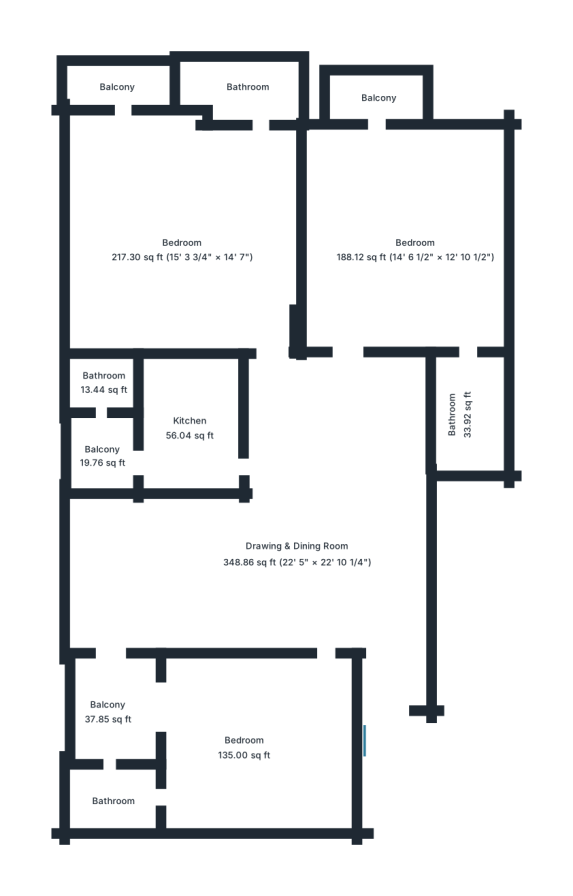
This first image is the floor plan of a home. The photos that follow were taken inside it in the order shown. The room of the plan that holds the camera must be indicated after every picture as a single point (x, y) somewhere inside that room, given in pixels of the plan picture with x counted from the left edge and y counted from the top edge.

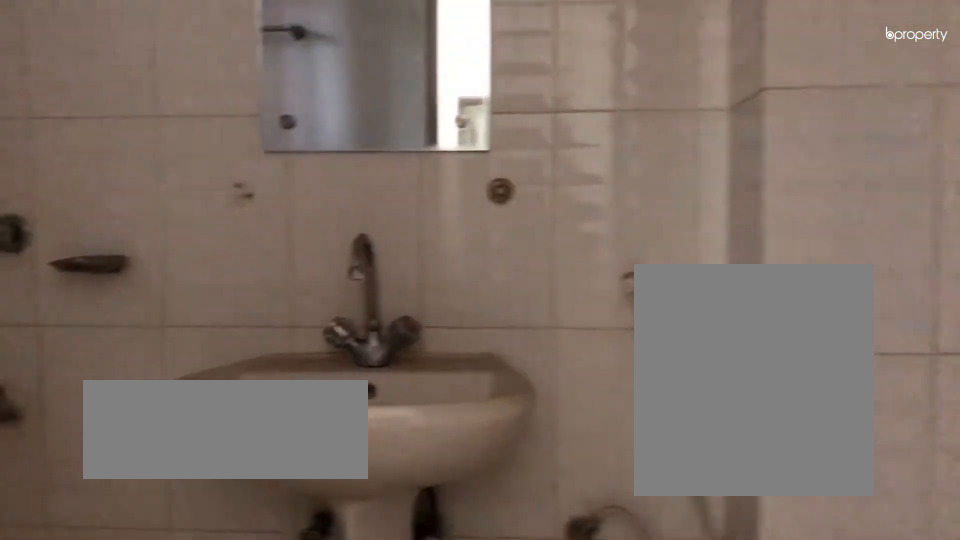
(248, 98)
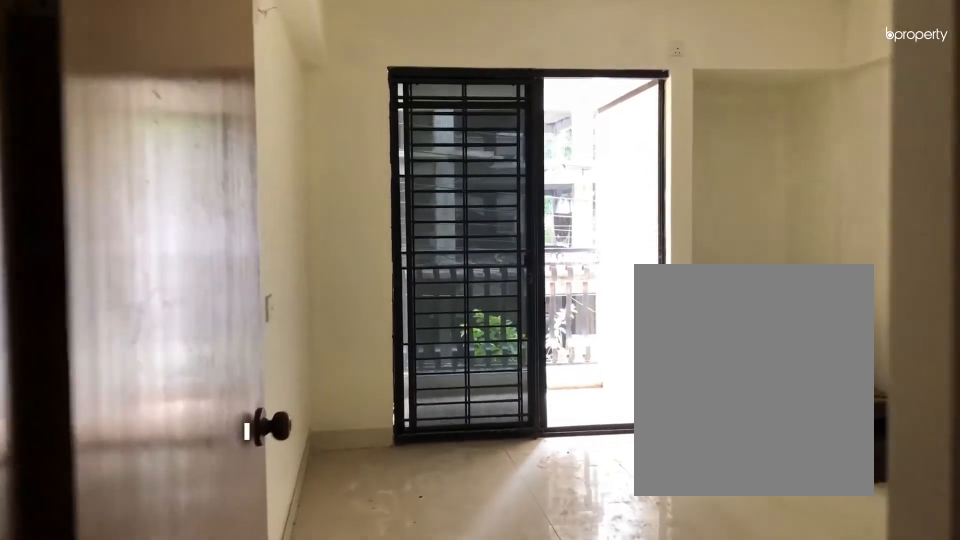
(415, 248)
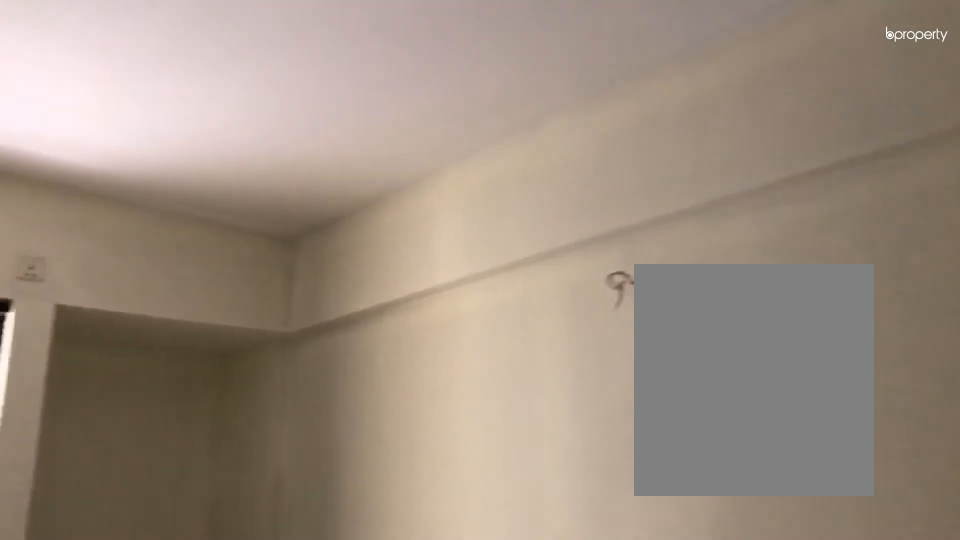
(415, 248)
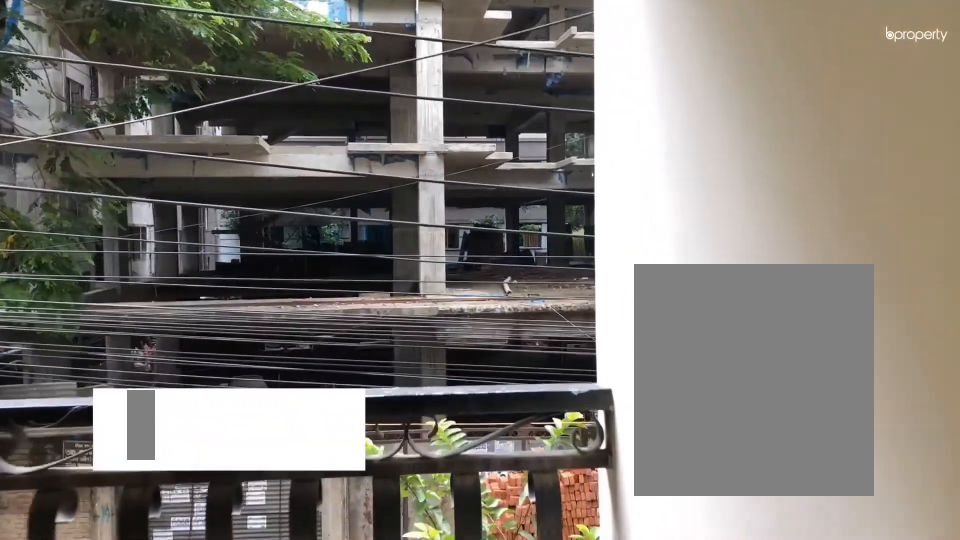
(382, 99)
